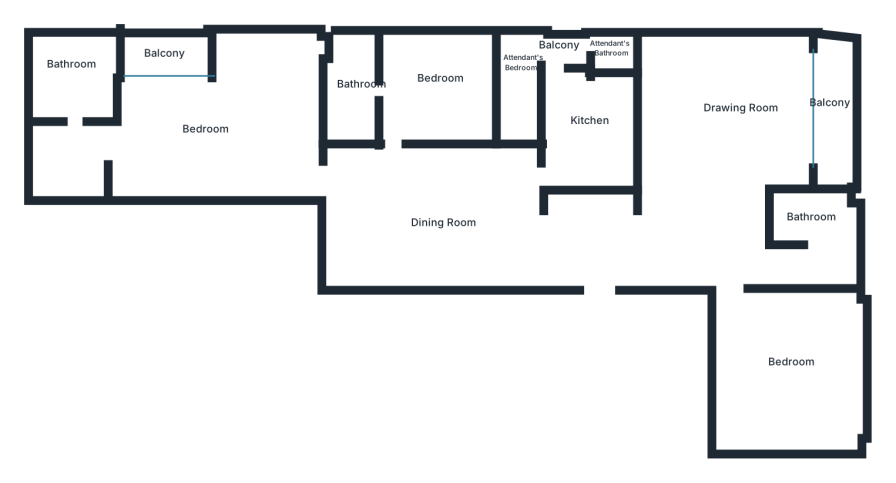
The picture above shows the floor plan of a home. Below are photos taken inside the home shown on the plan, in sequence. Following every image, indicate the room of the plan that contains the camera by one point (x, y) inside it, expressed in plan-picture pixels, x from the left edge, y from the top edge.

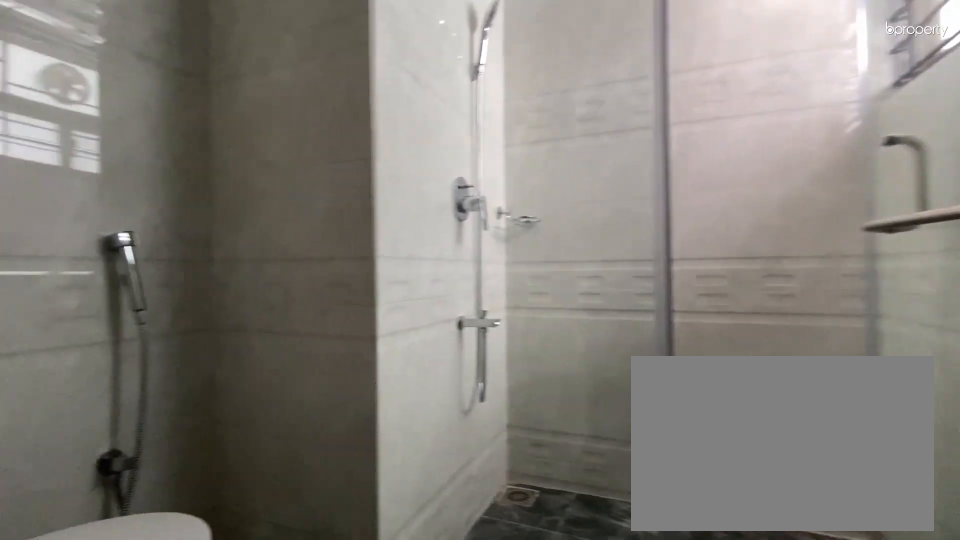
(822, 223)
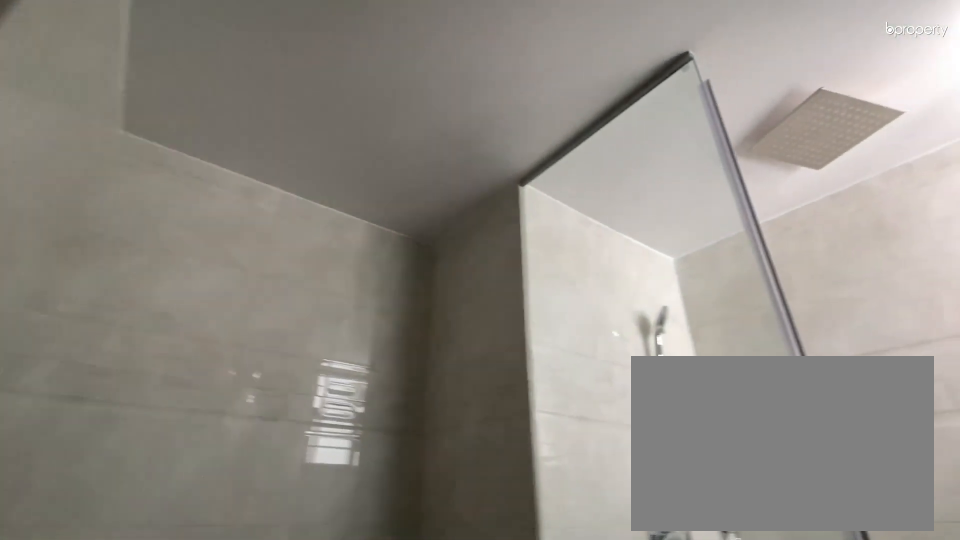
(822, 223)
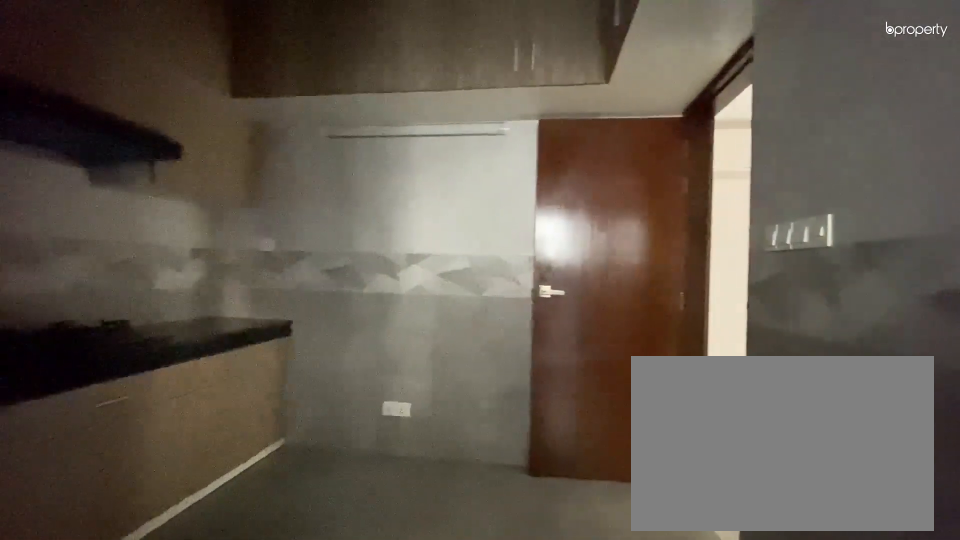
(591, 130)
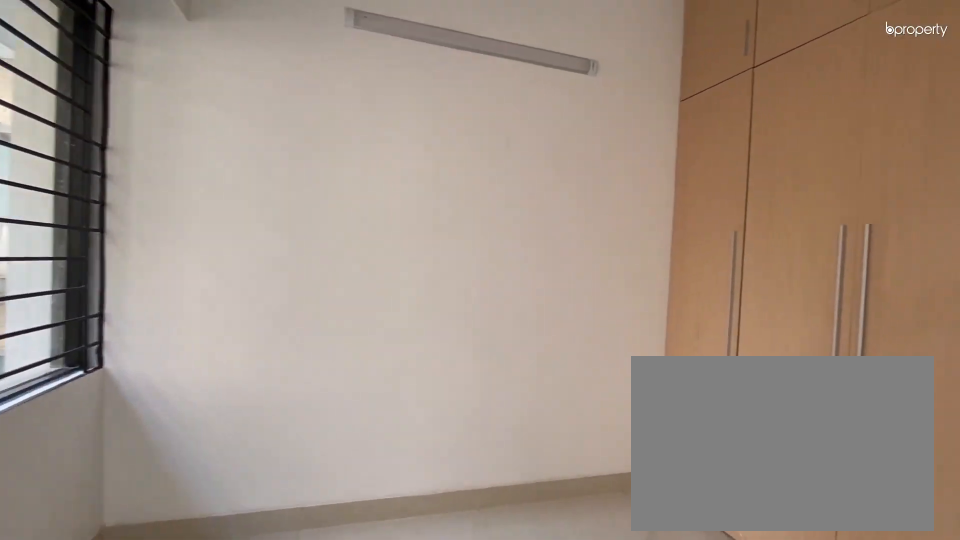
(430, 83)
